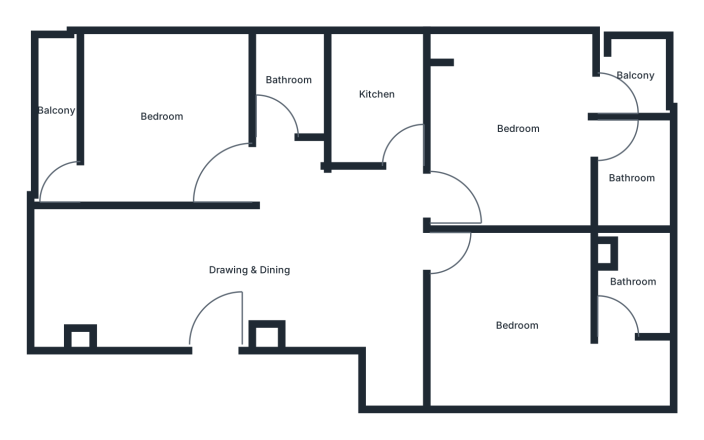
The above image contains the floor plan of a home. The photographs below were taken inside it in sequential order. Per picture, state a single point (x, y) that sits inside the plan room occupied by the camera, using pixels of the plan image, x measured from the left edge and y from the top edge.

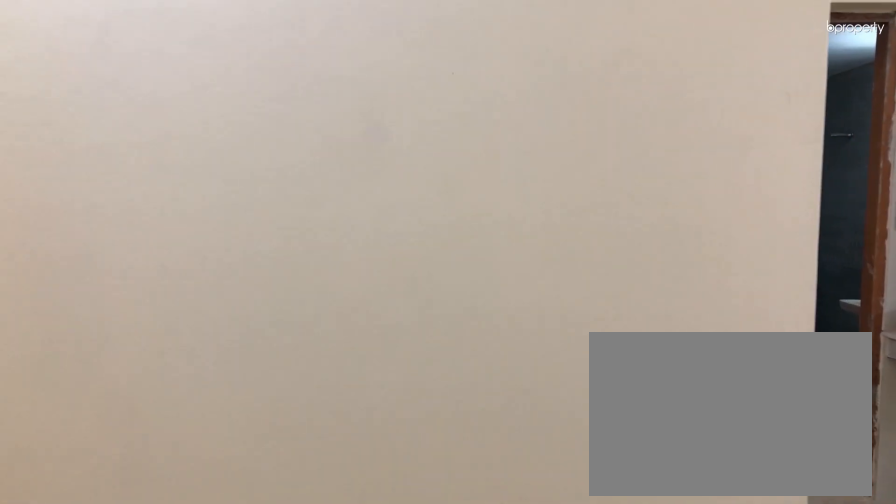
(216, 340)
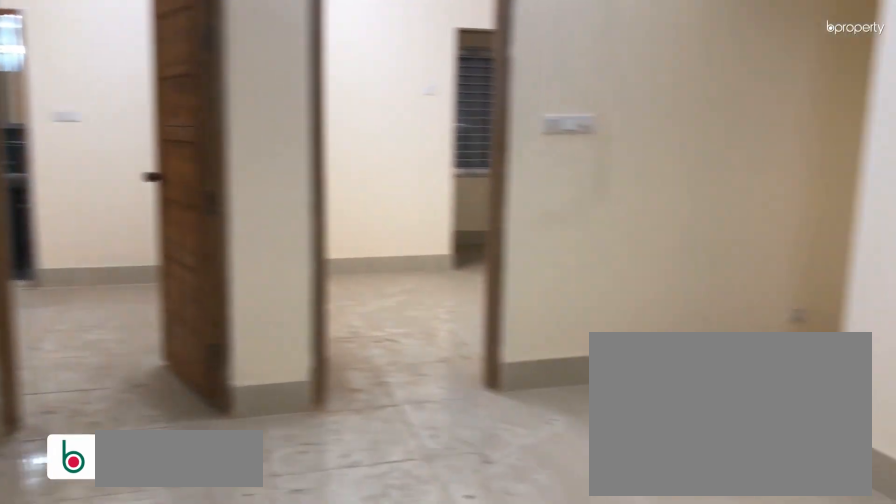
(334, 263)
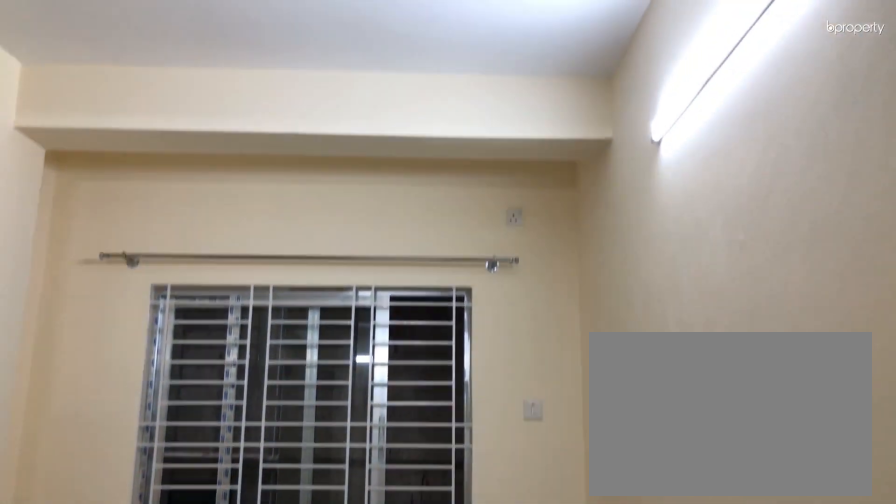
(98, 270)
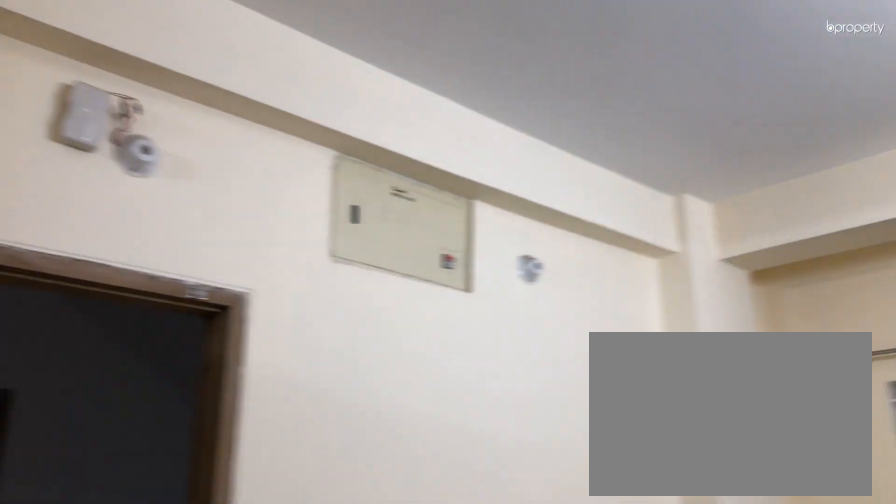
(98, 270)
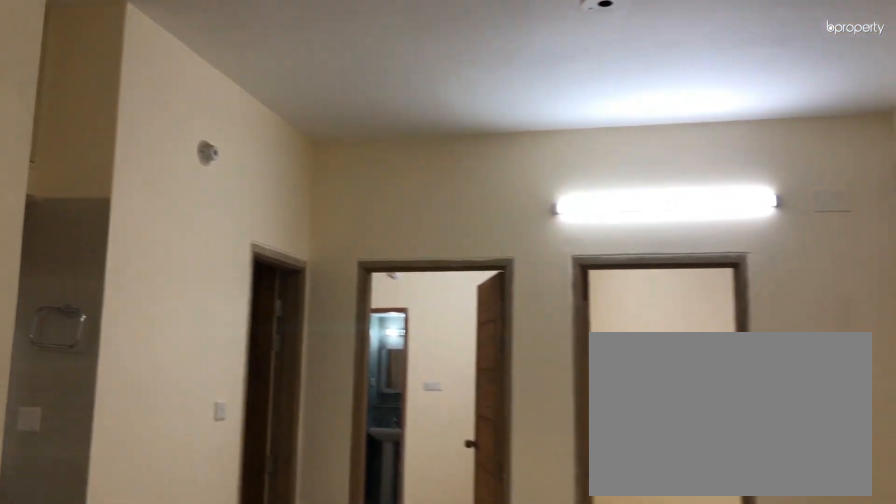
(332, 268)
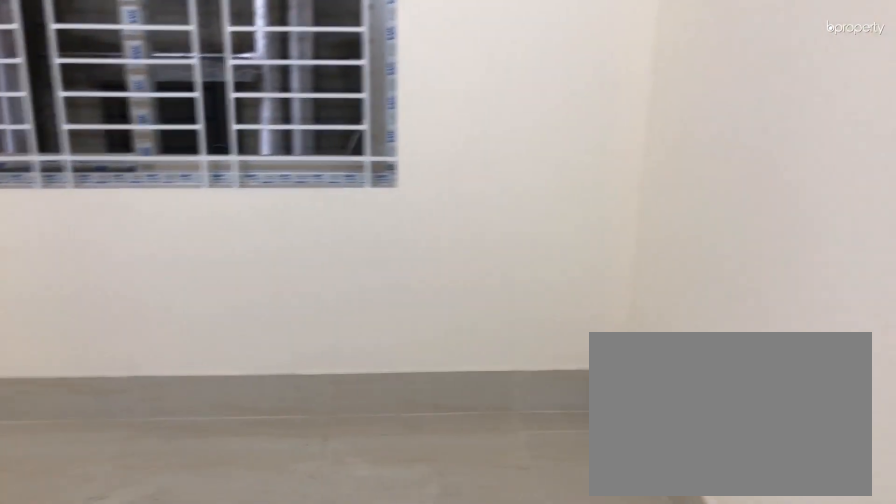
(164, 116)
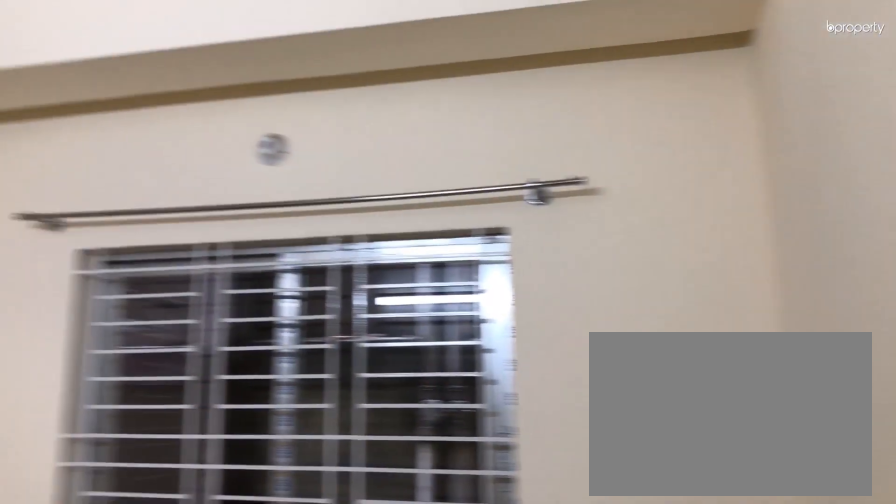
(164, 116)
